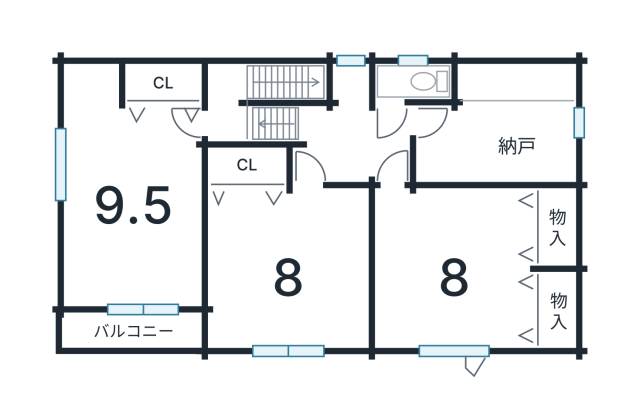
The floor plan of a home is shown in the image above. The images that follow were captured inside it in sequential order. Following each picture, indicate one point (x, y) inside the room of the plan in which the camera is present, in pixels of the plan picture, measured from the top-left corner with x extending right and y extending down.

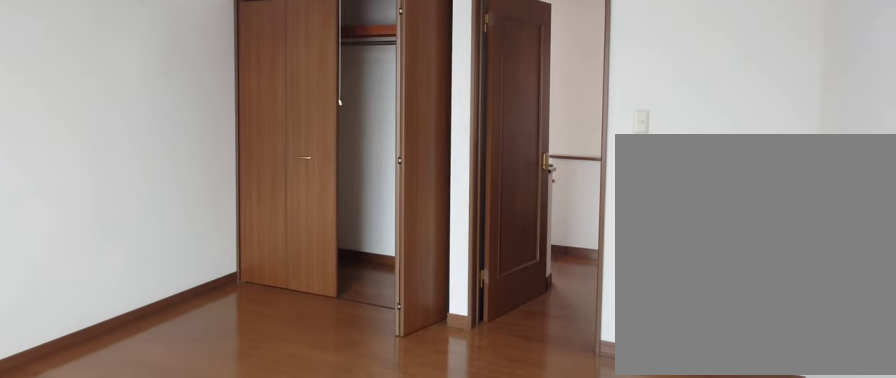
(286, 267)
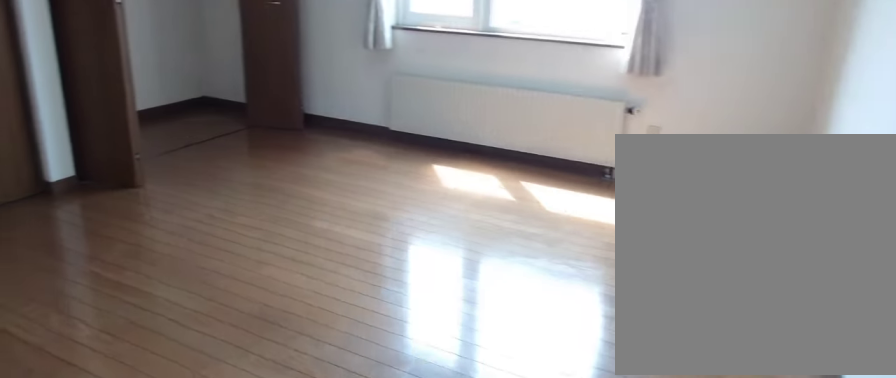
(454, 273)
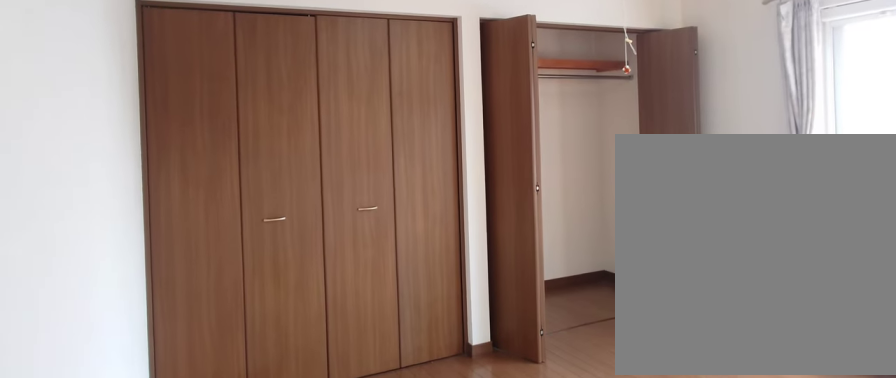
(454, 273)
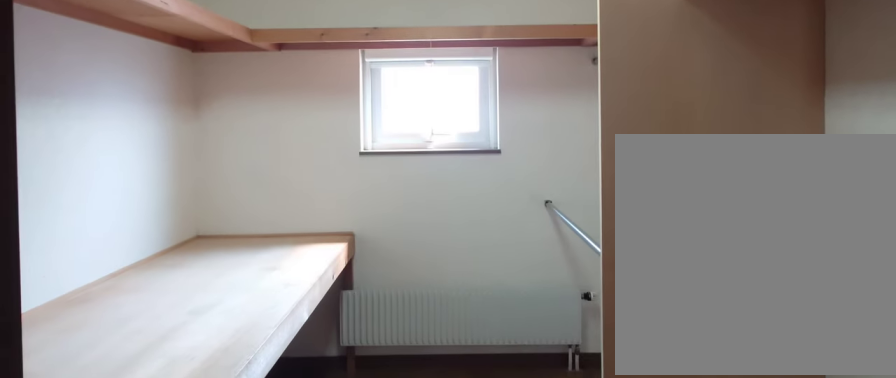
(491, 132)
